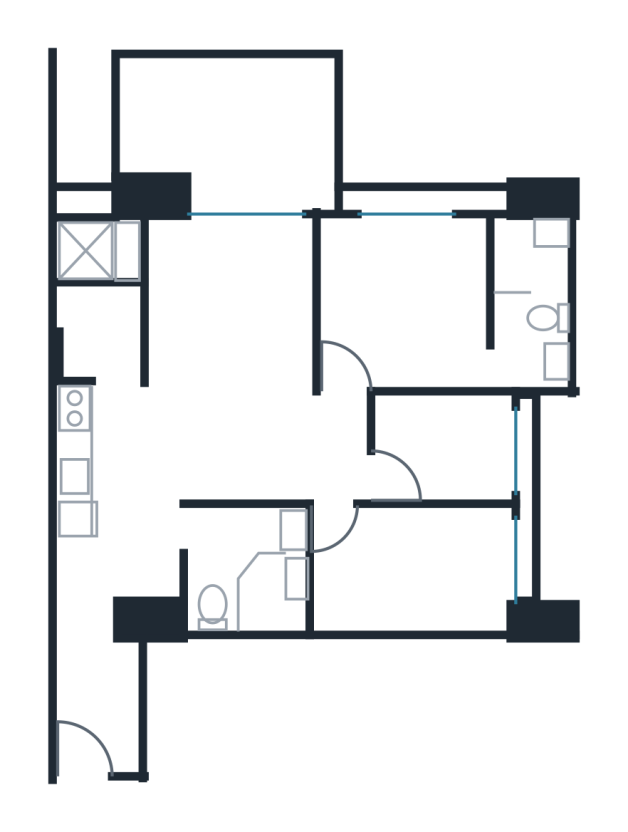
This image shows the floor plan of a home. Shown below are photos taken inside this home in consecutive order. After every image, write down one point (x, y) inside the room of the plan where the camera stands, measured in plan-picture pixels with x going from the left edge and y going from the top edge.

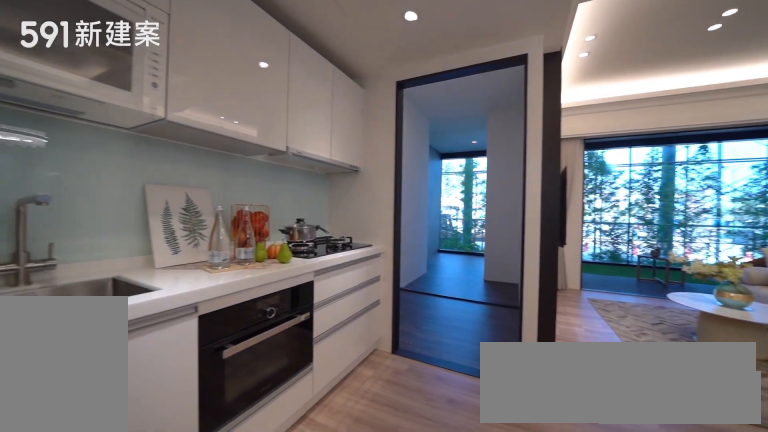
(98, 474)
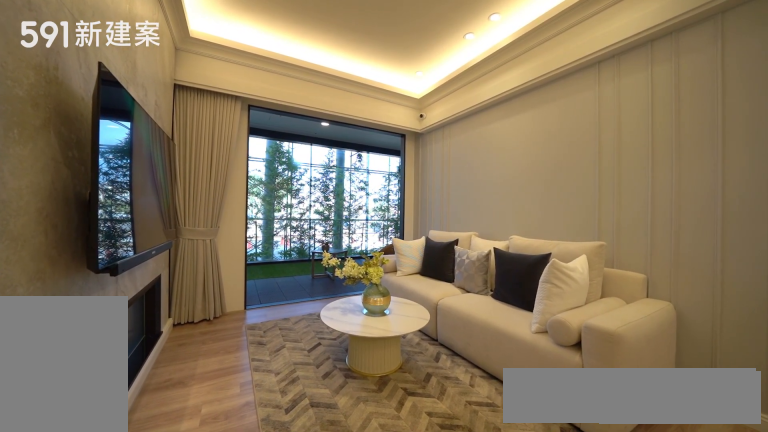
(232, 295)
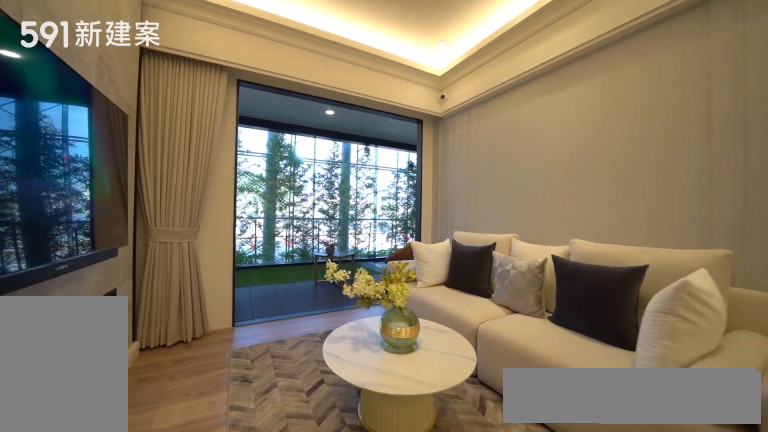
(232, 295)
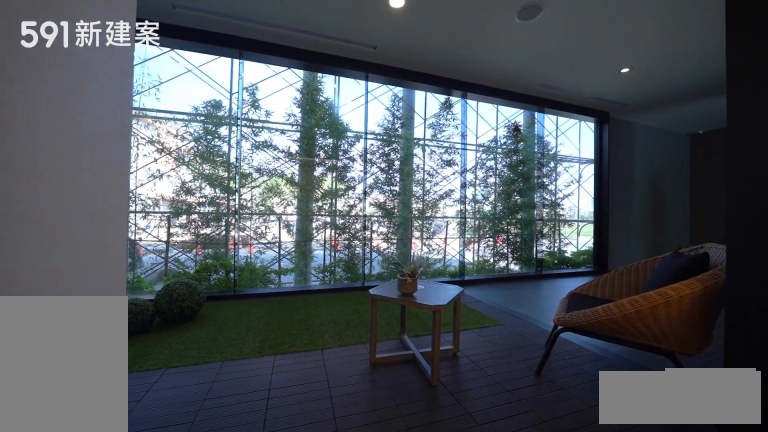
(224, 128)
